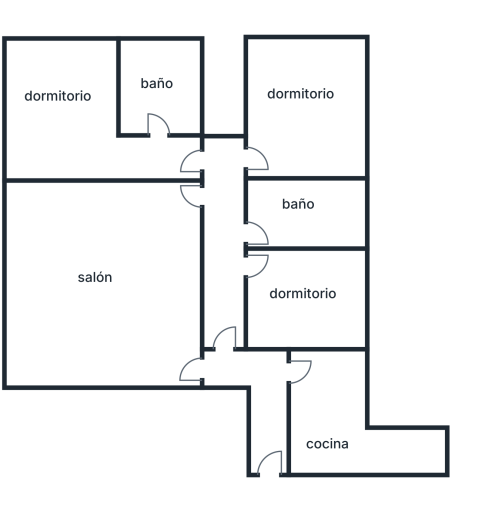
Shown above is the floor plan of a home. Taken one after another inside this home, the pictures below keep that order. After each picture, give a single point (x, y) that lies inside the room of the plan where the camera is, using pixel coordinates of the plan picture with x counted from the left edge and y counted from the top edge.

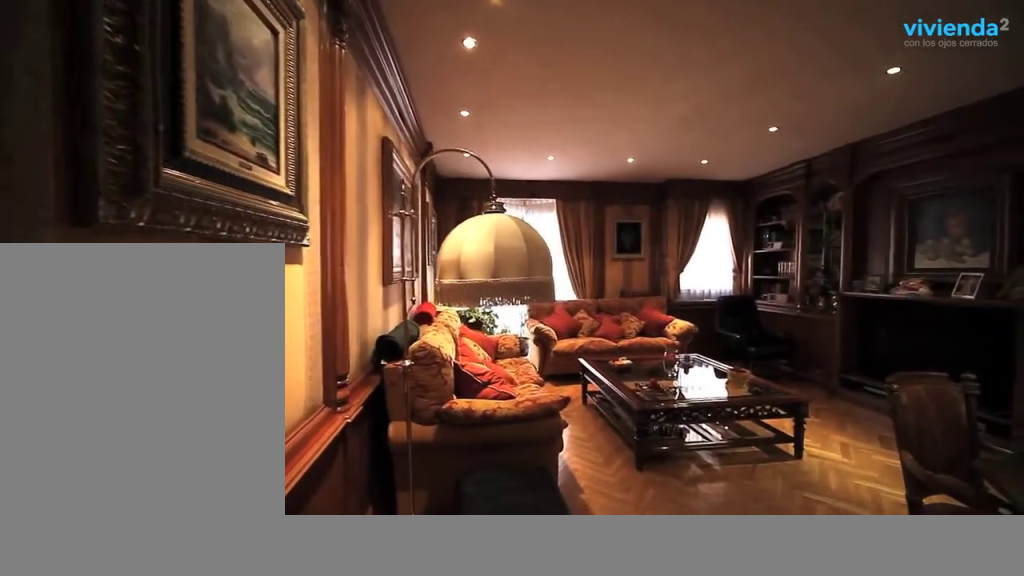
(122, 332)
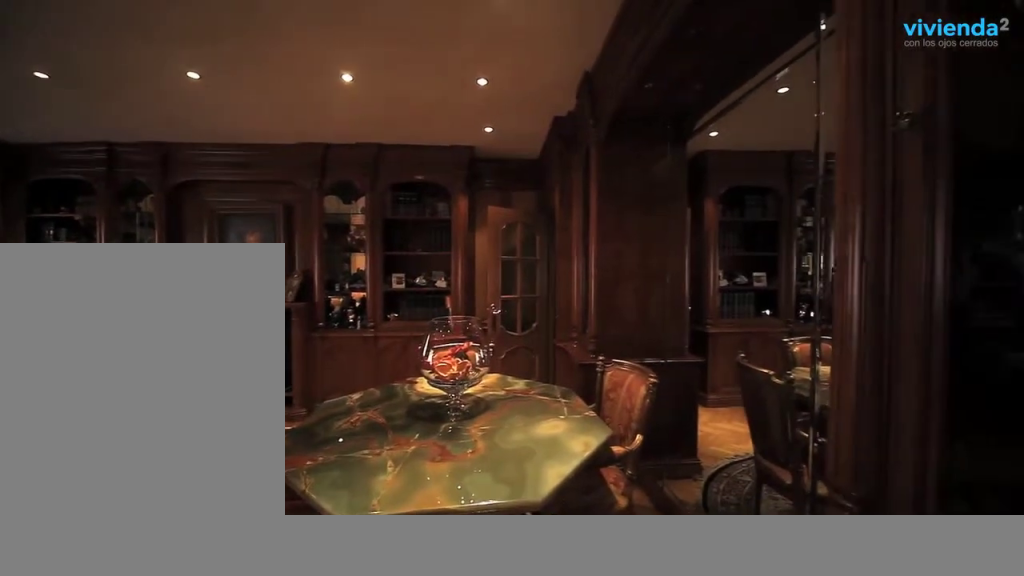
(122, 332)
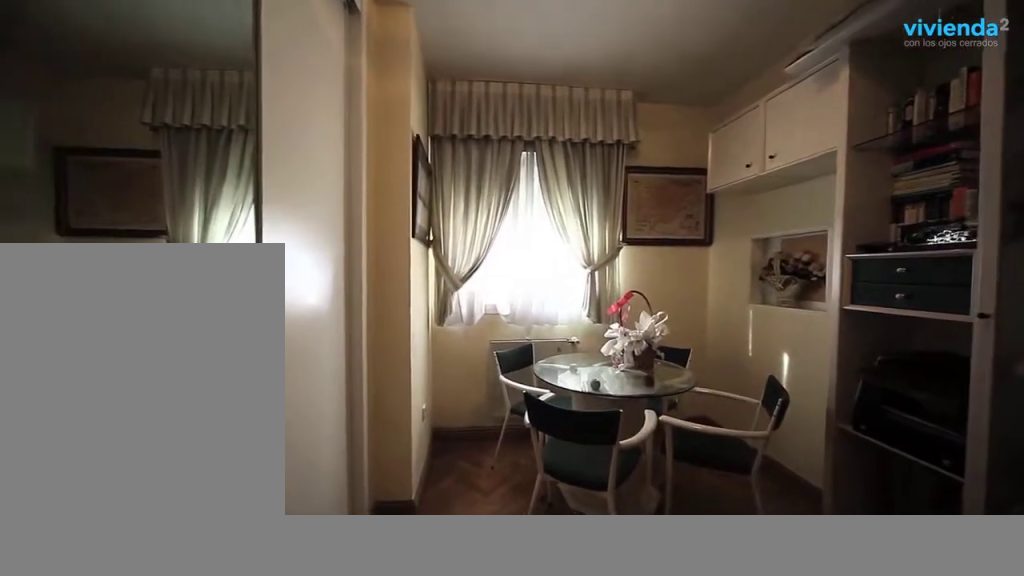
(321, 305)
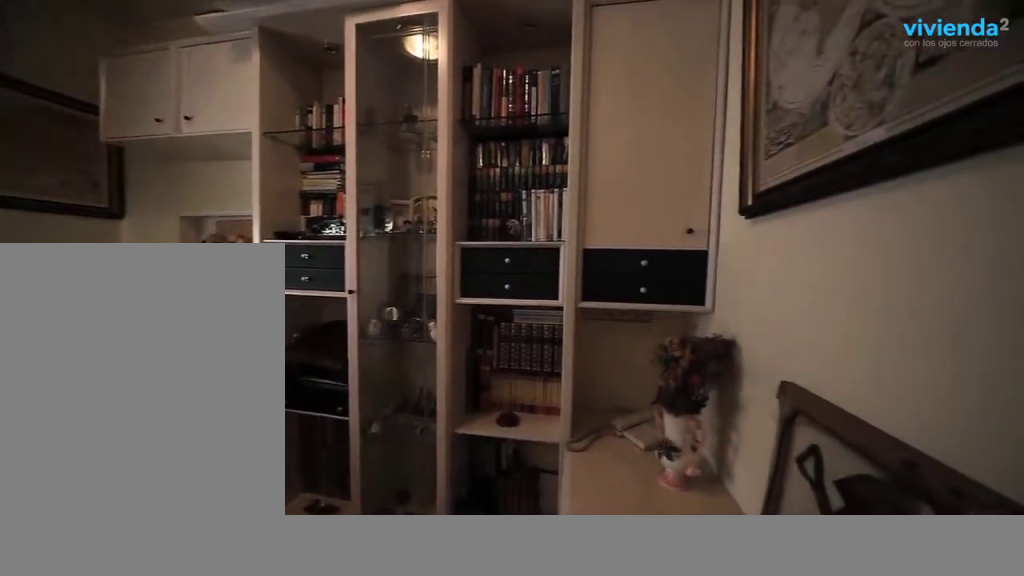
(321, 305)
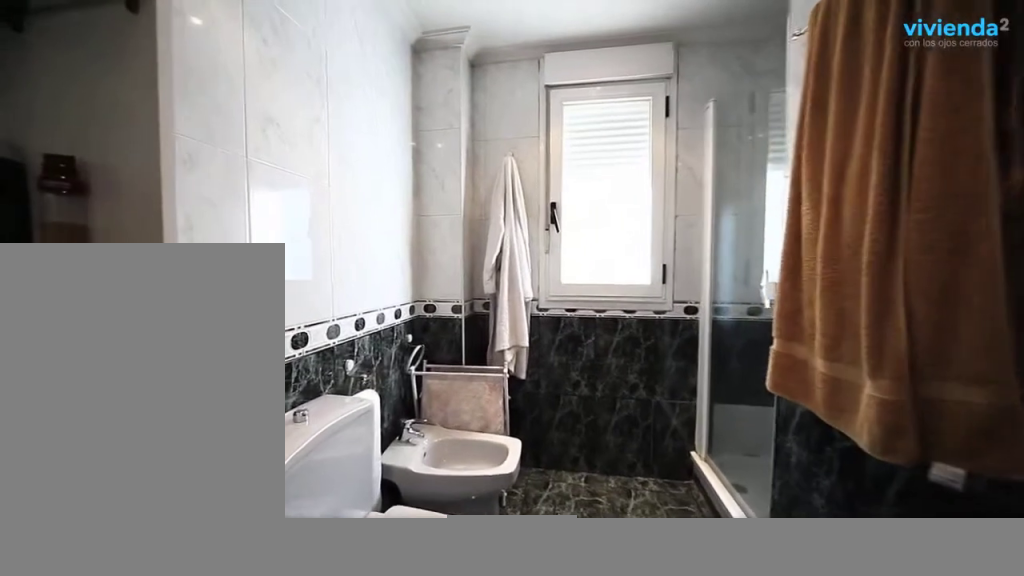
(336, 222)
